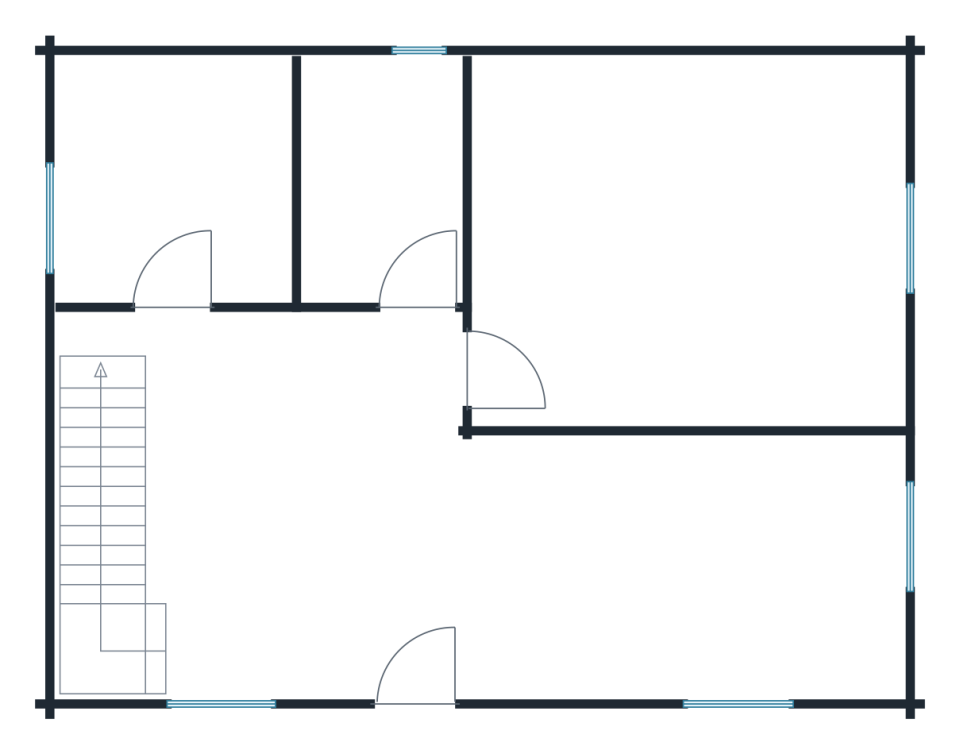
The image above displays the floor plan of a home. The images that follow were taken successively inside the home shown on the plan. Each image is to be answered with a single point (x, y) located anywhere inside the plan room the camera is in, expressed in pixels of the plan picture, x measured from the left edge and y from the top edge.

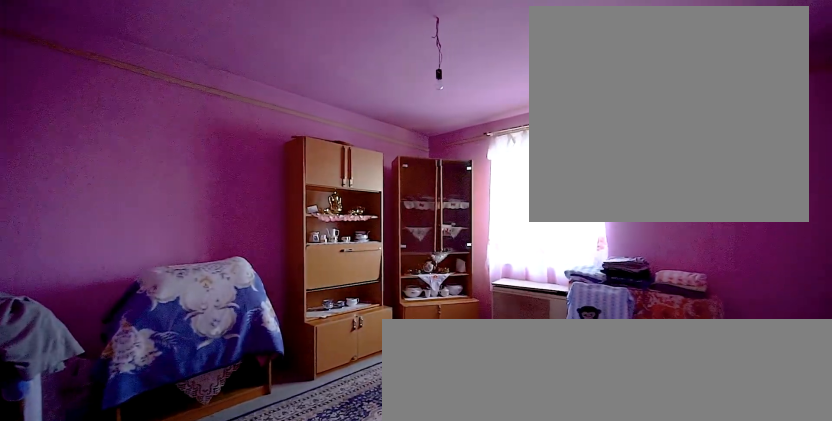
(695, 258)
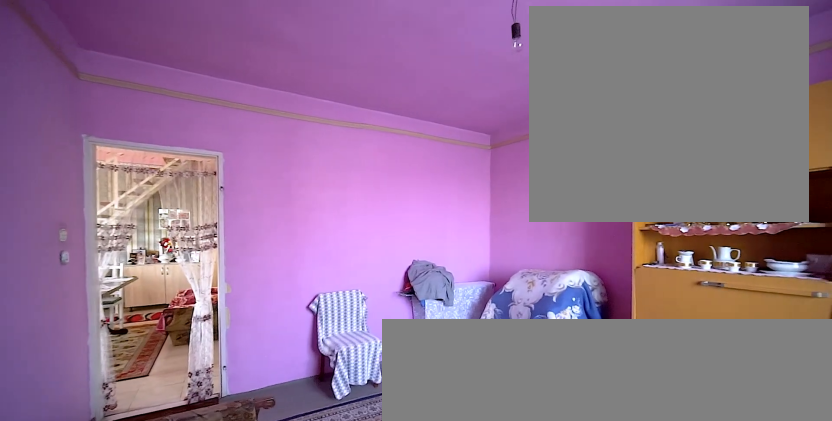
(695, 258)
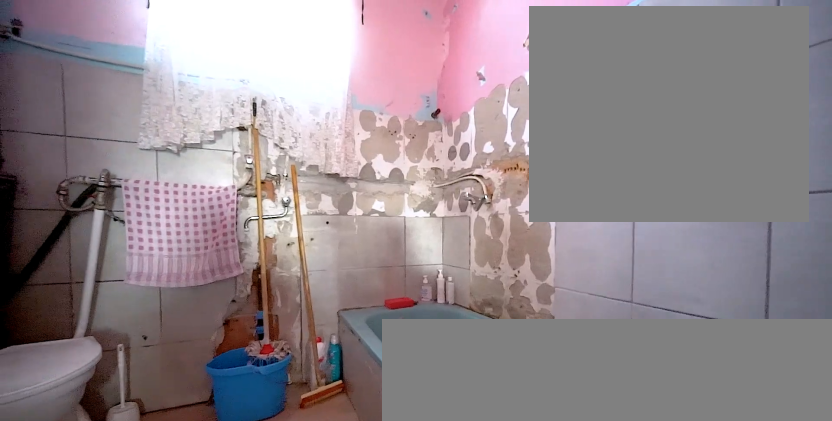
(382, 190)
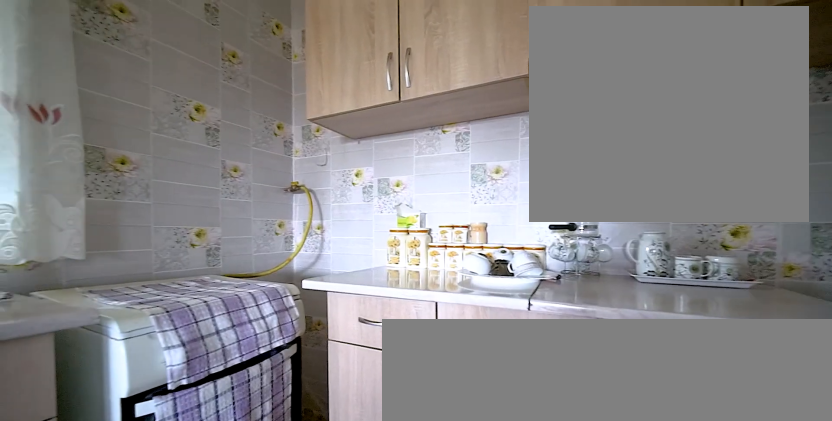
(185, 204)
